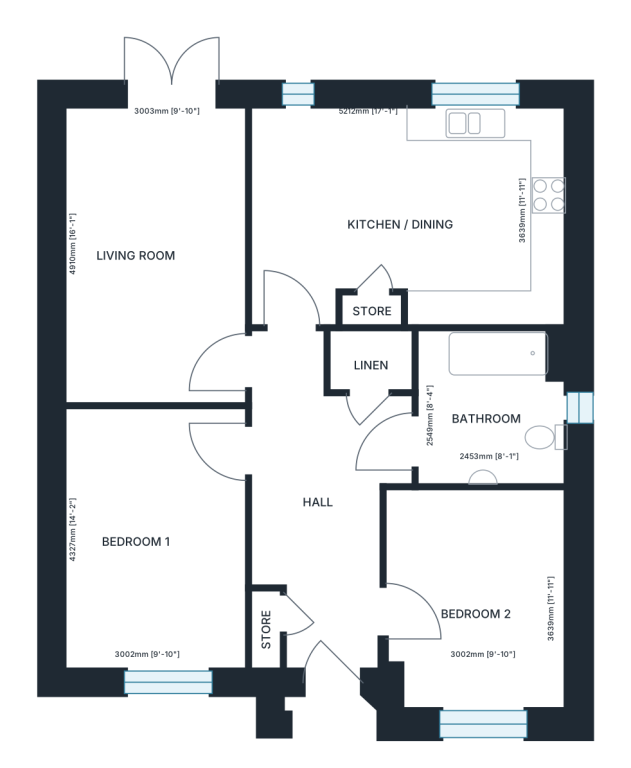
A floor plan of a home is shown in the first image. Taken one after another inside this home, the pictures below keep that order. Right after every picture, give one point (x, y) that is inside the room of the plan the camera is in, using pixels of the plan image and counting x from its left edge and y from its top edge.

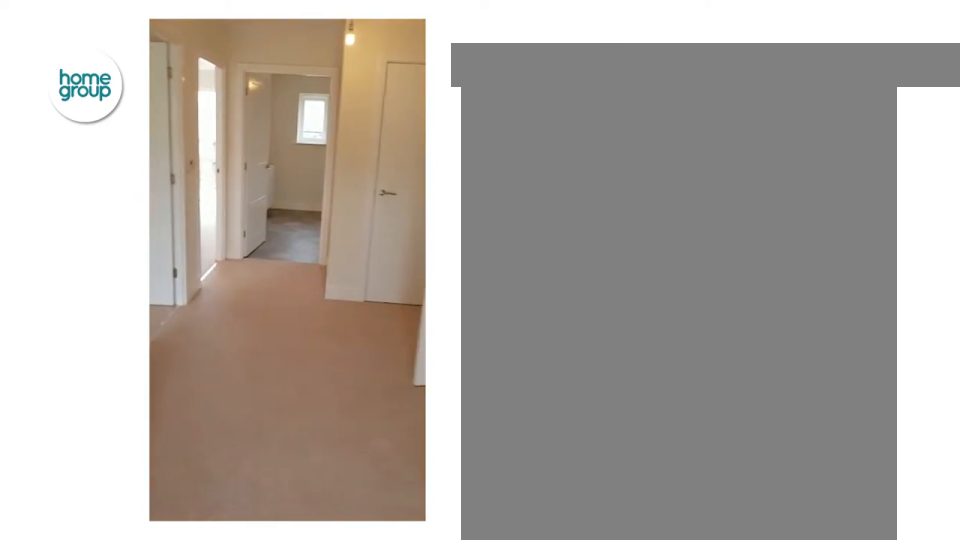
(367, 484)
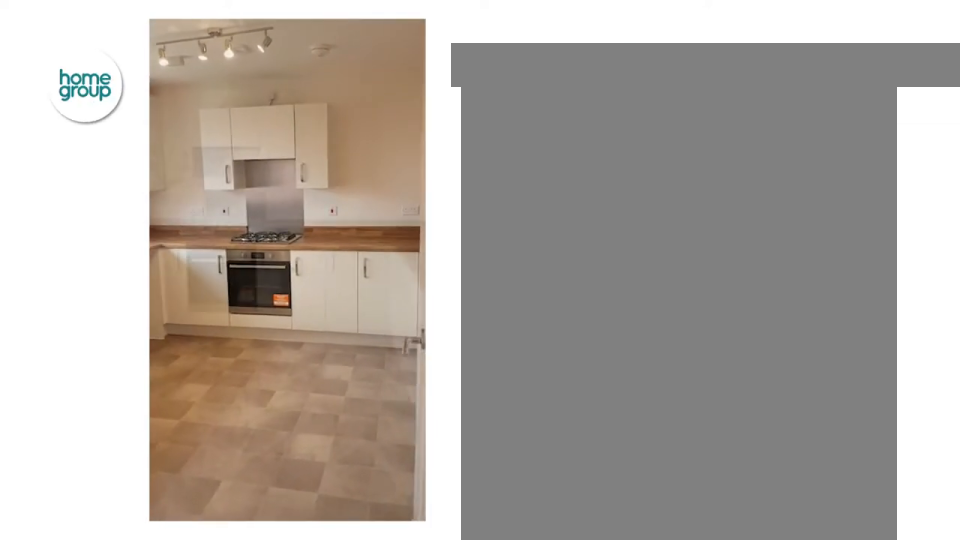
(408, 214)
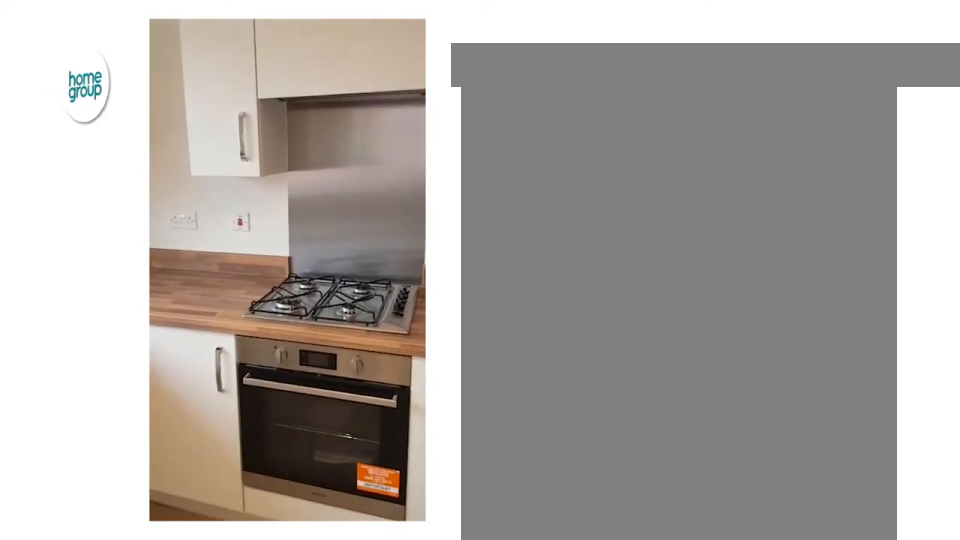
(408, 214)
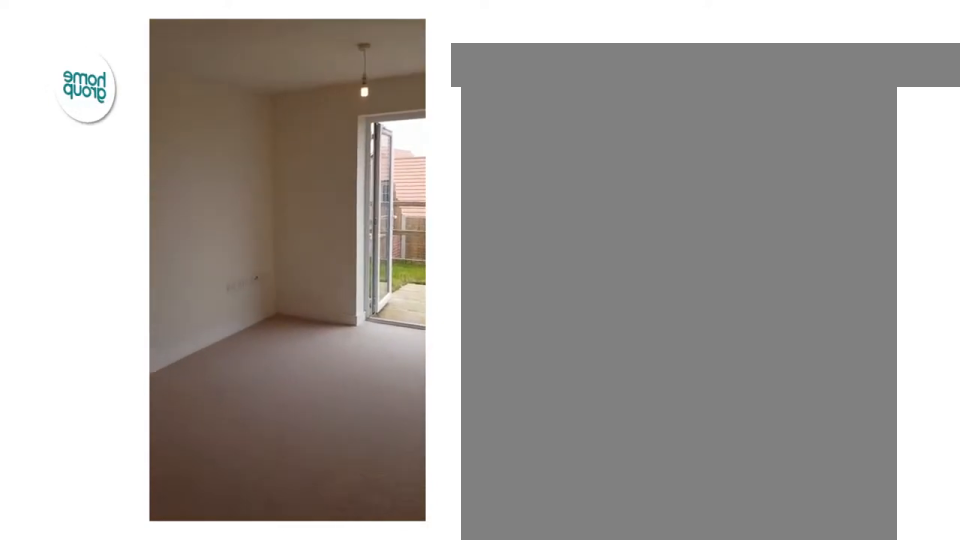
(155, 254)
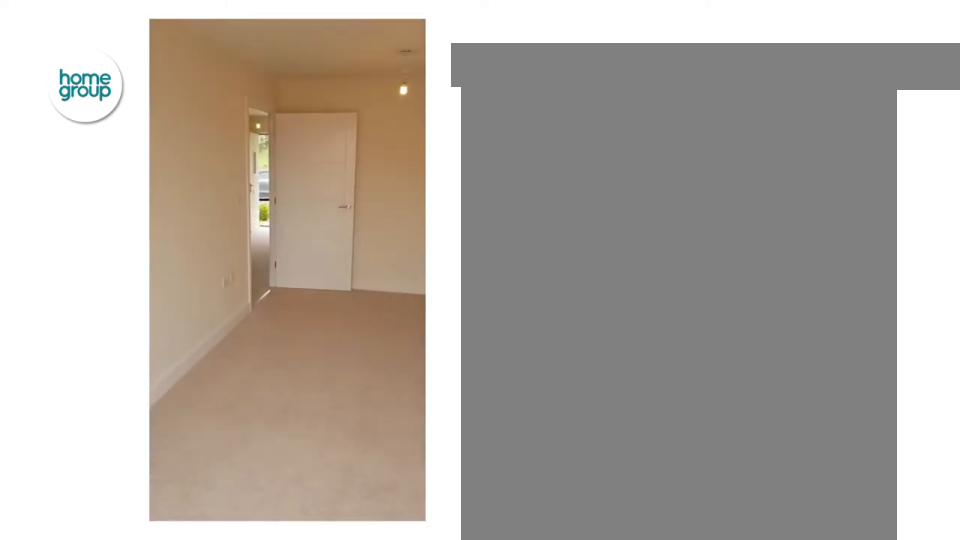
(155, 254)
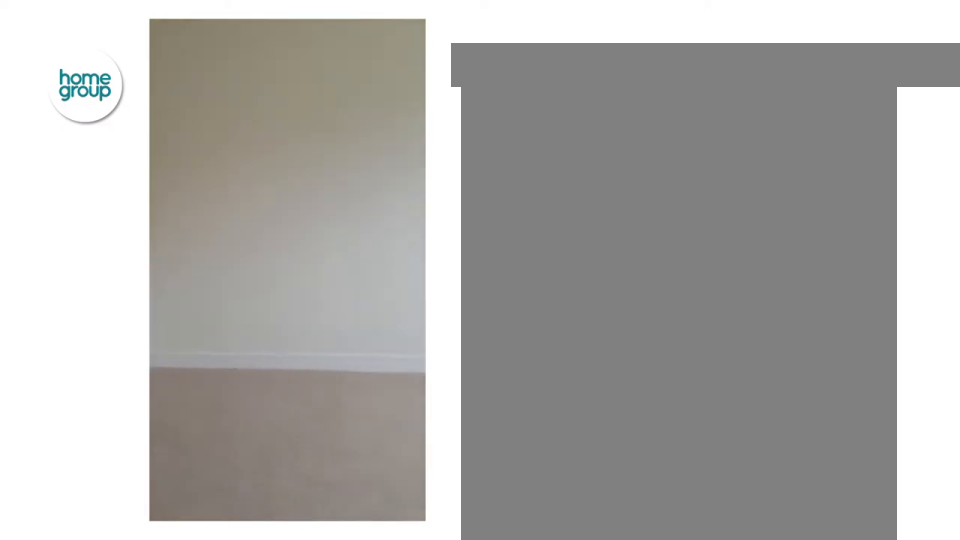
(479, 599)
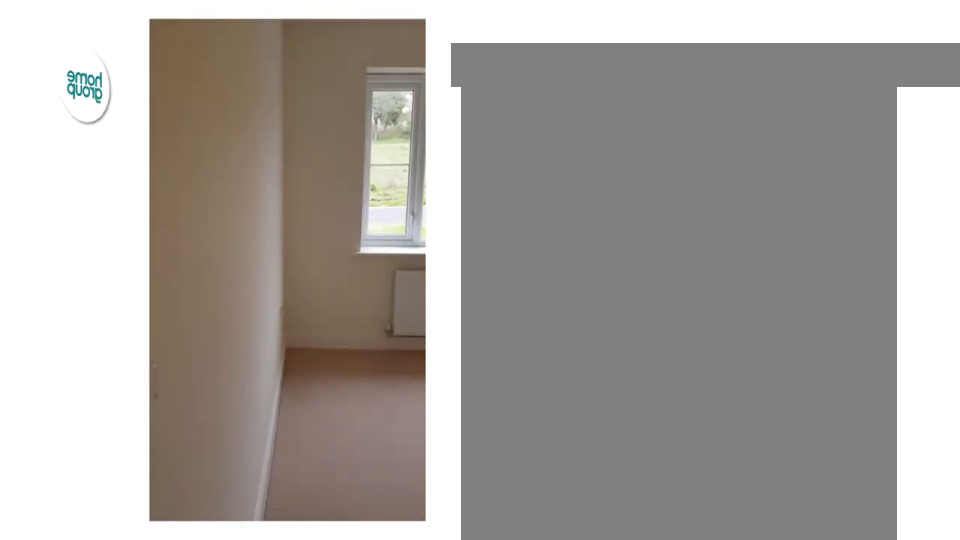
(155, 538)
